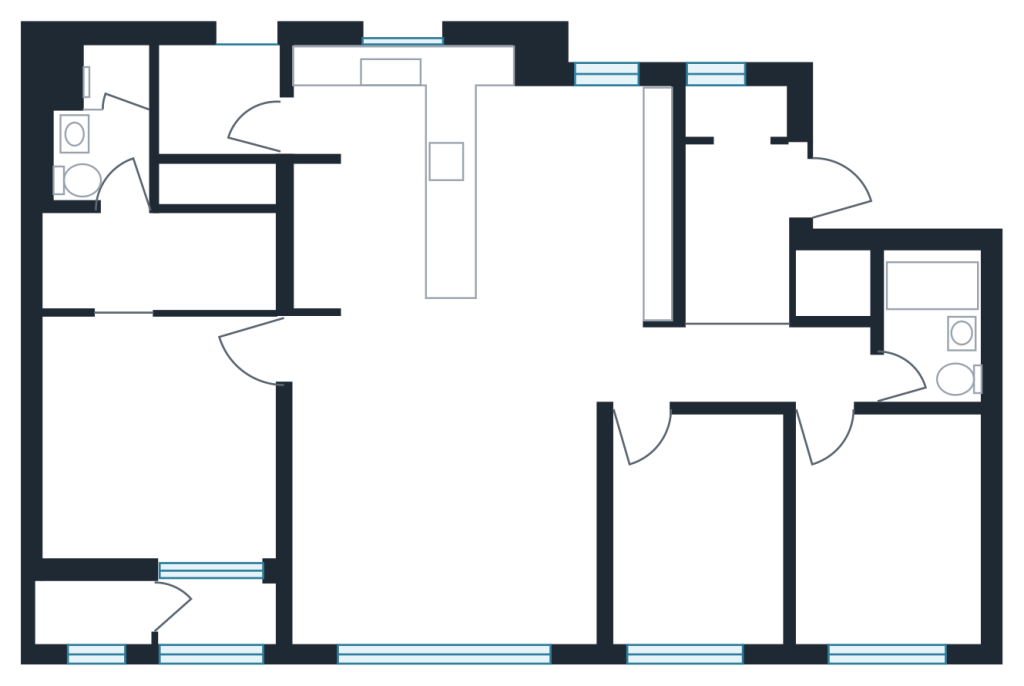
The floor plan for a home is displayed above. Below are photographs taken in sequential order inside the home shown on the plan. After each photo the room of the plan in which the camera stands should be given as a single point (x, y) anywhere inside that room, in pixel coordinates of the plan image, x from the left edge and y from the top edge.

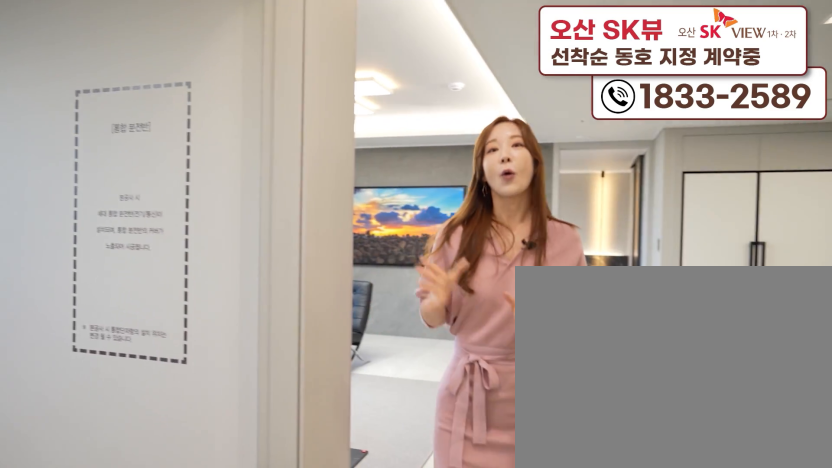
(449, 565)
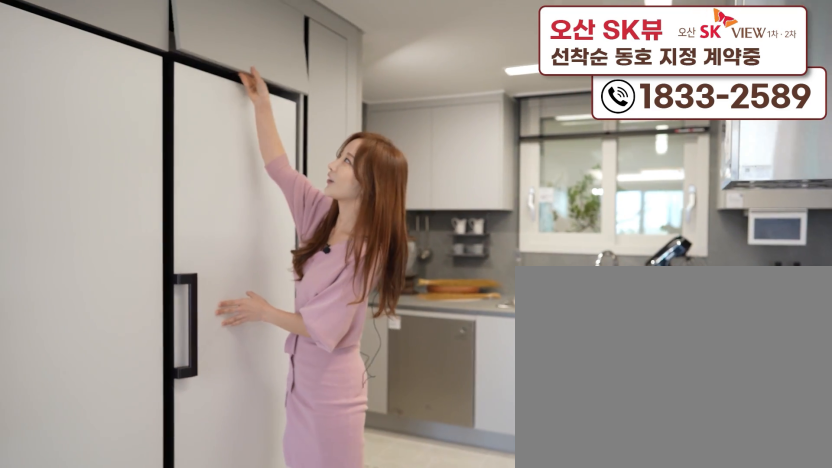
(408, 324)
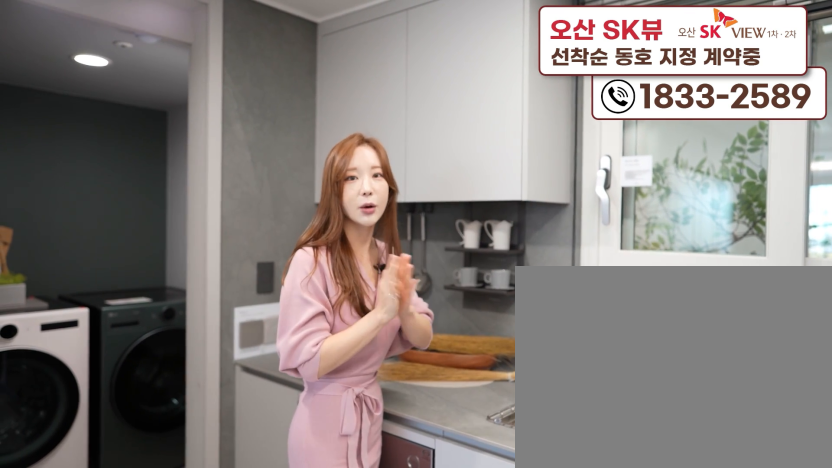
(408, 324)
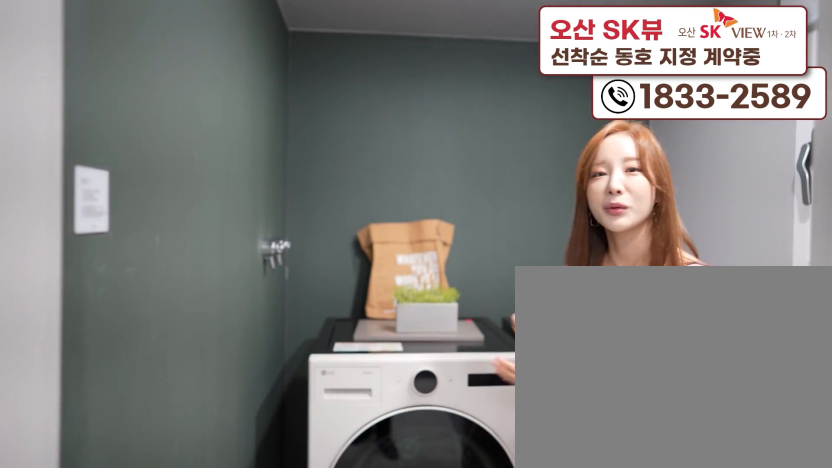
(232, 116)
